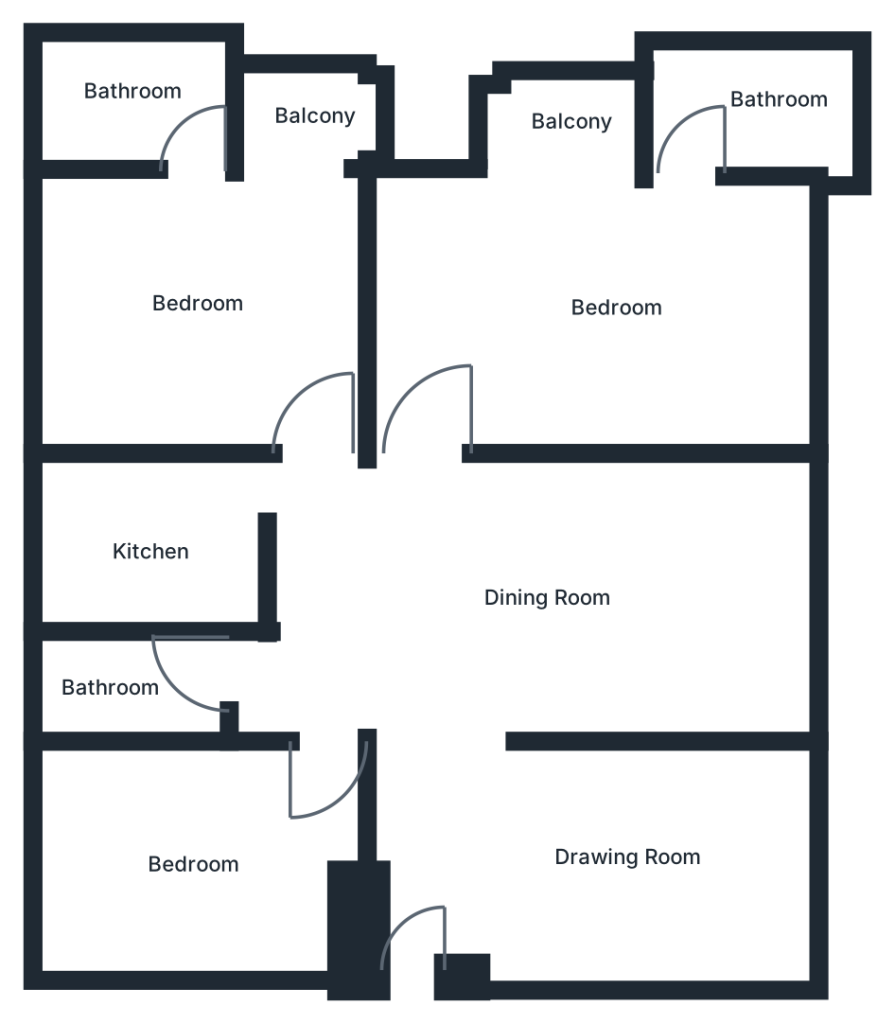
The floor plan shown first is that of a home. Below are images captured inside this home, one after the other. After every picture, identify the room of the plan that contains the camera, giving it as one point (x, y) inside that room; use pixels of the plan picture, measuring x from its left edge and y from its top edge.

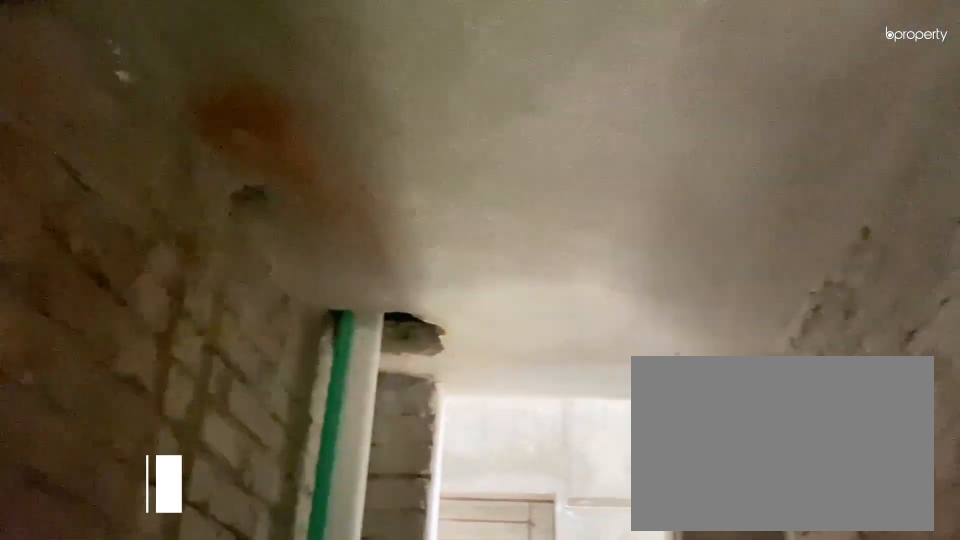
(130, 688)
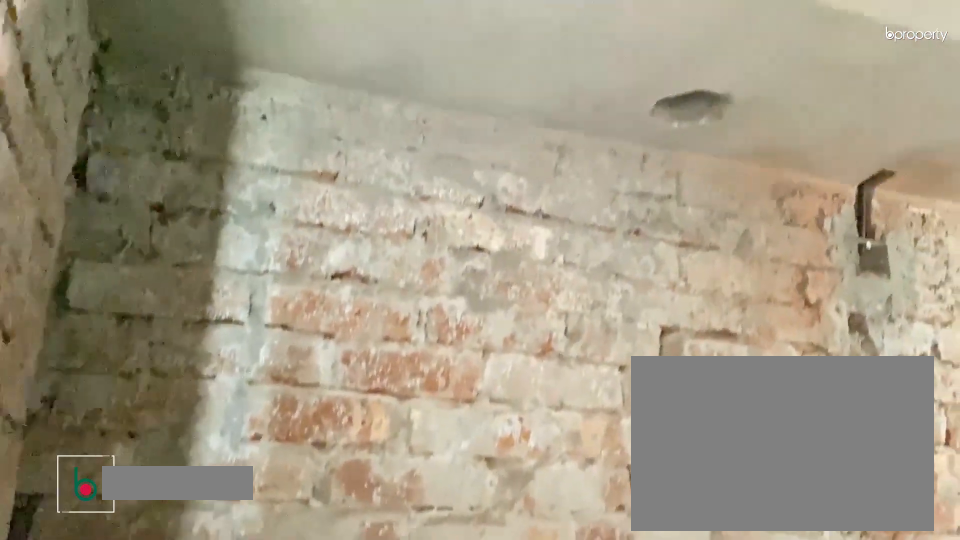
(164, 557)
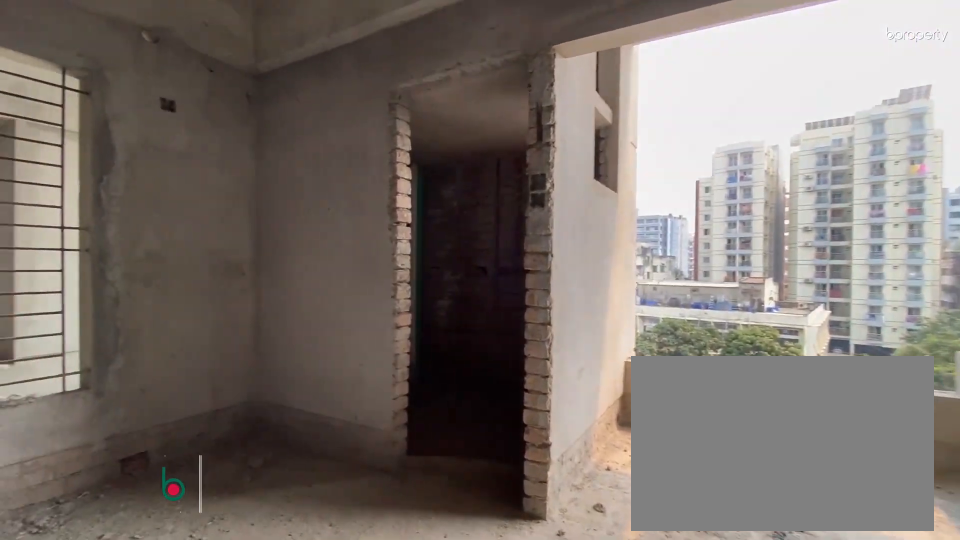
(201, 290)
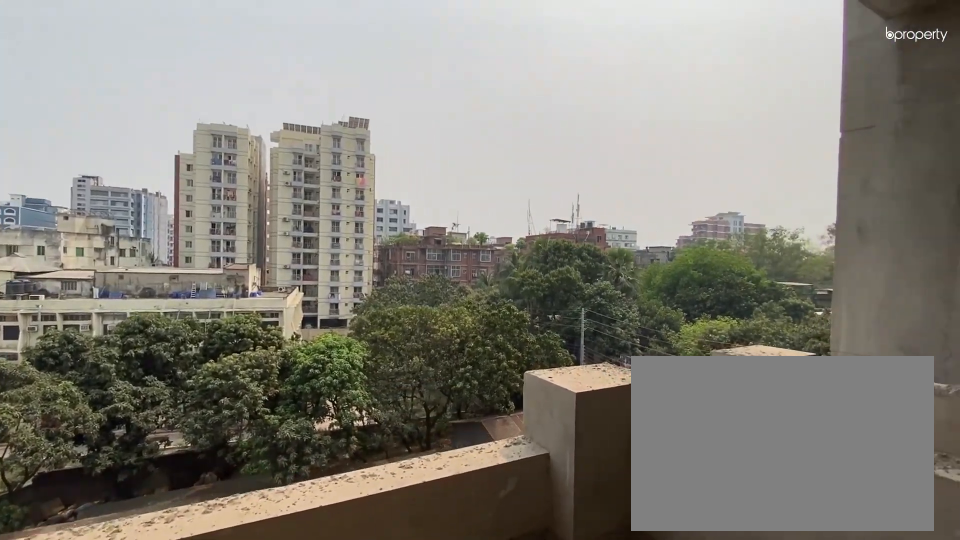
(297, 114)
